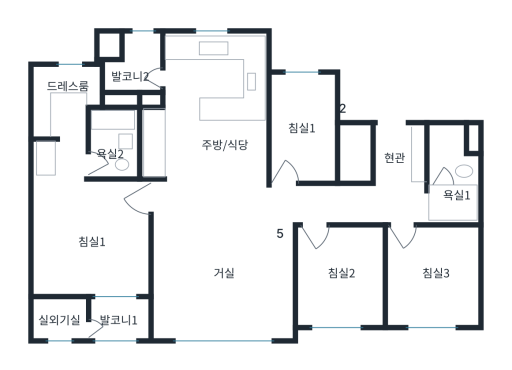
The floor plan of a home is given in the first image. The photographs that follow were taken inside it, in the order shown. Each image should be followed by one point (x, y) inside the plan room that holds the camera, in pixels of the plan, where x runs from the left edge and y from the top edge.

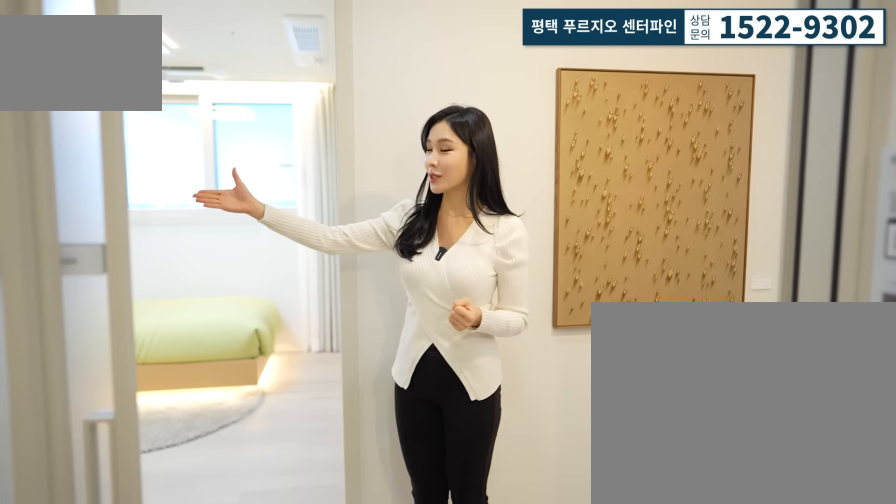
(387, 152)
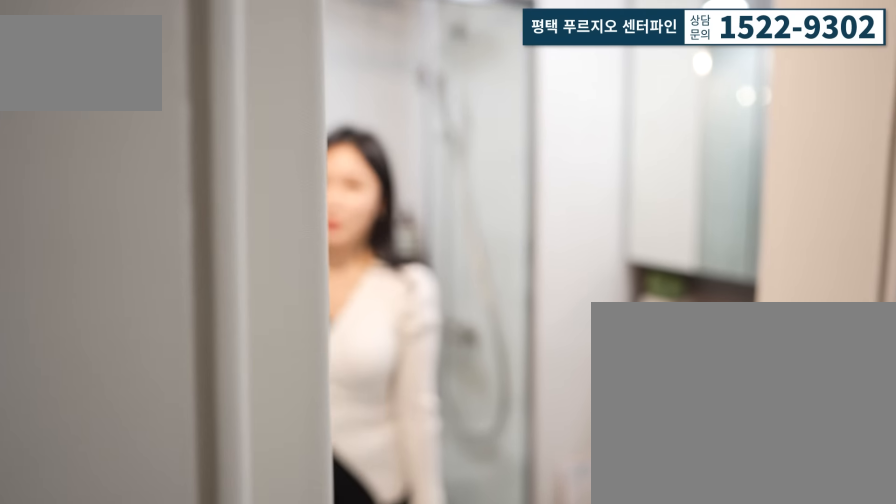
(445, 190)
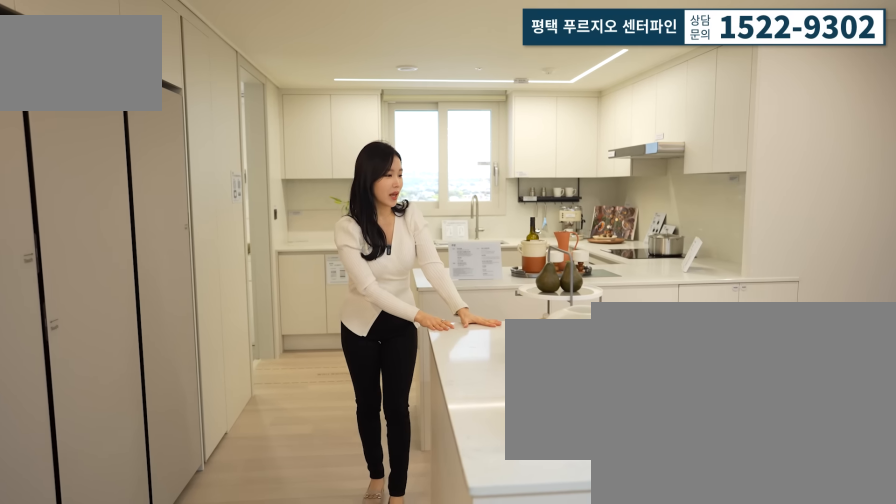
(219, 123)
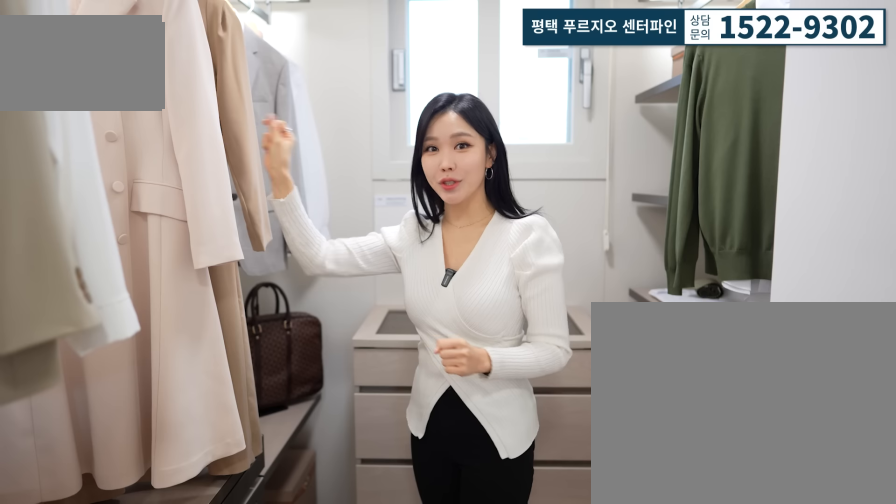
(66, 118)
